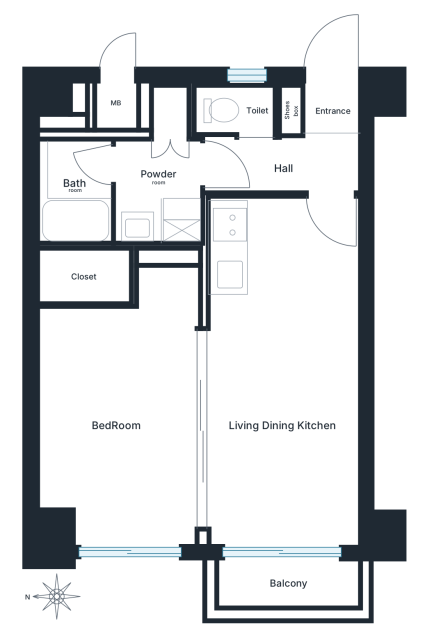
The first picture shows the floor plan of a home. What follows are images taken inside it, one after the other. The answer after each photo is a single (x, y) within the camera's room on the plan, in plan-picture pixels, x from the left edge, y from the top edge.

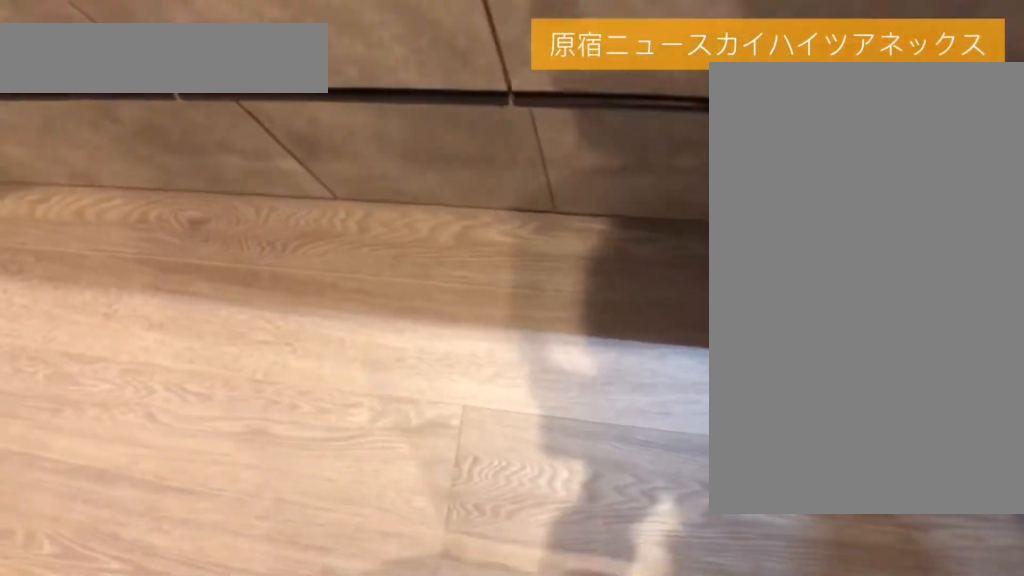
(287, 256)
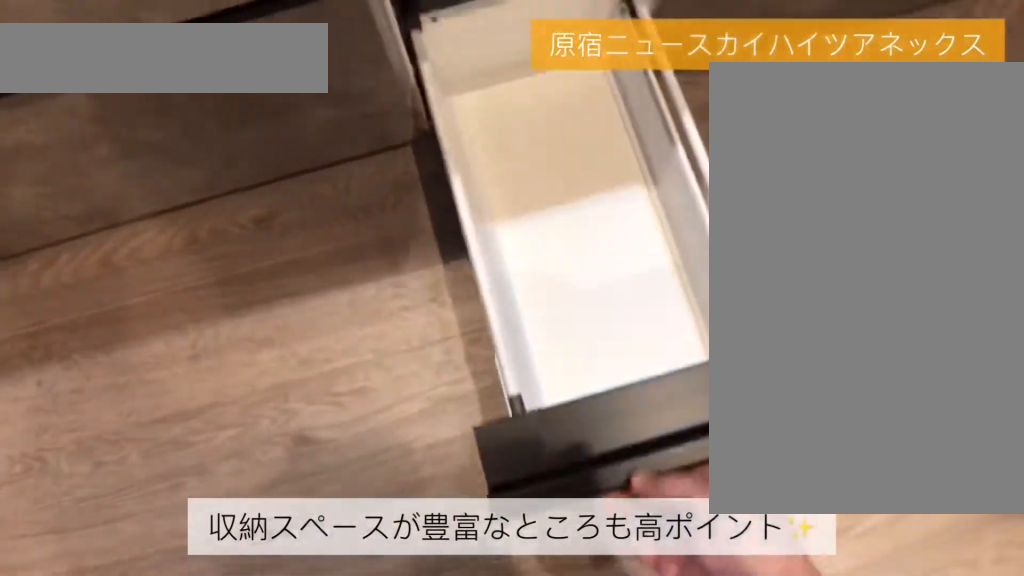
(287, 254)
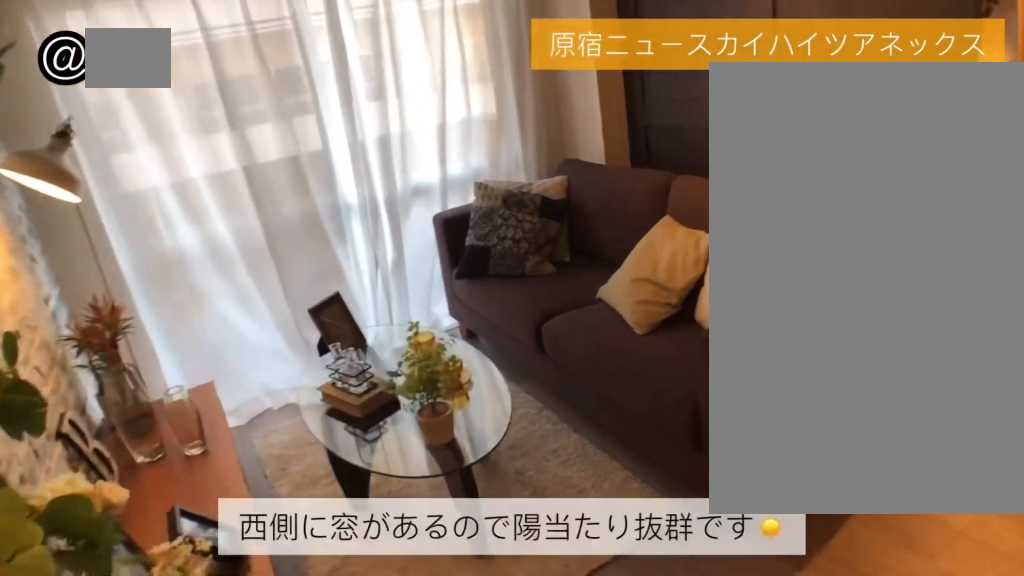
(287, 427)
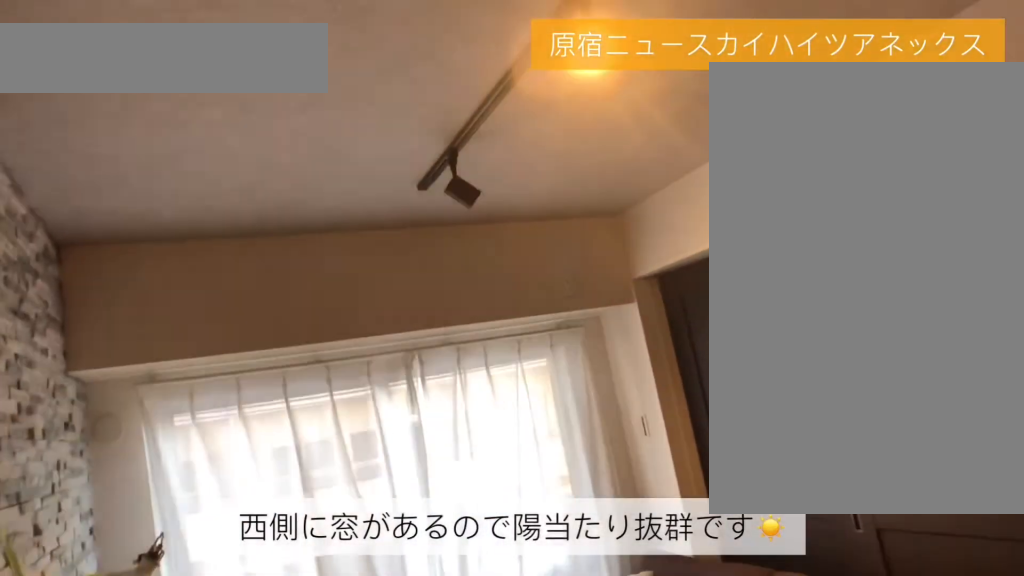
(287, 427)
